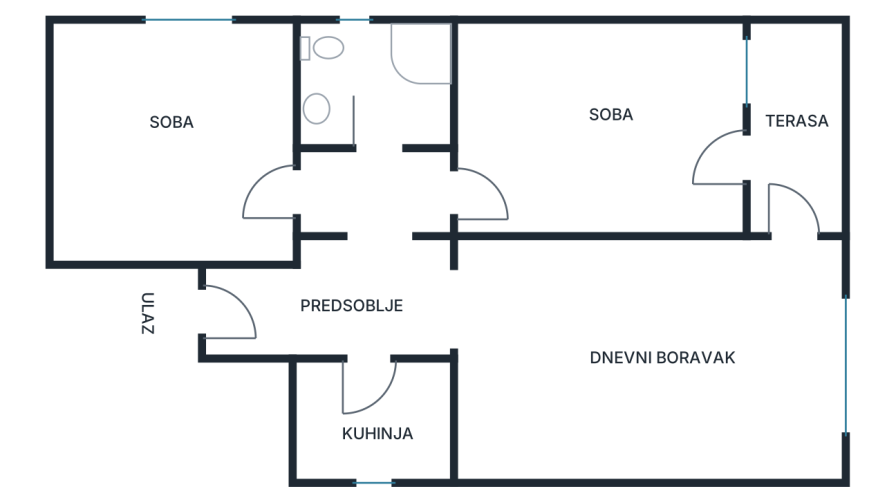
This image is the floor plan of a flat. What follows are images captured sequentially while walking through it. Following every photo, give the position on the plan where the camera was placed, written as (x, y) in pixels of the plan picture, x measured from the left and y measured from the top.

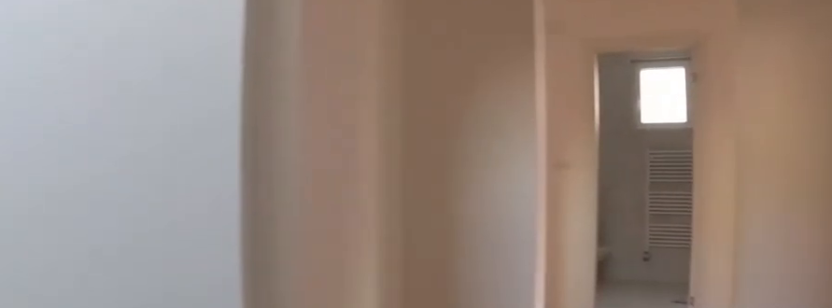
(397, 392)
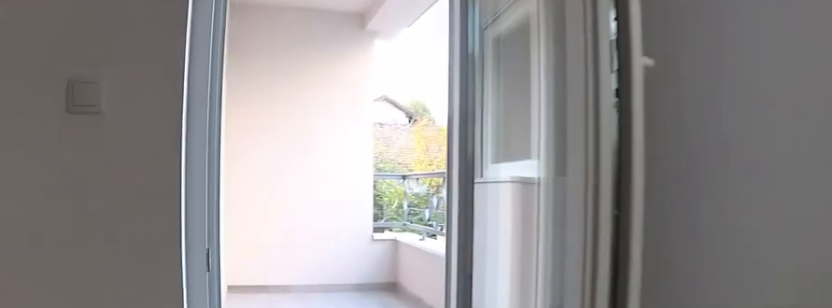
(763, 300)
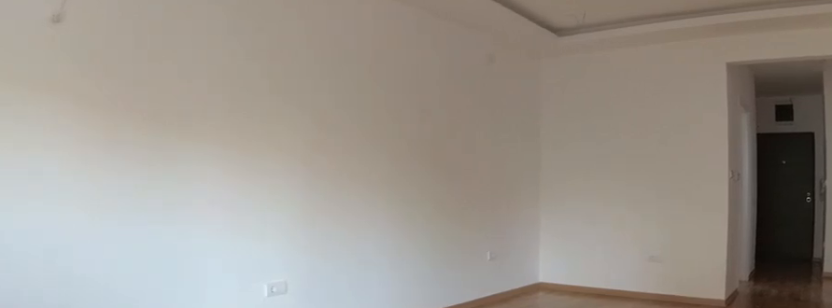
(789, 328)
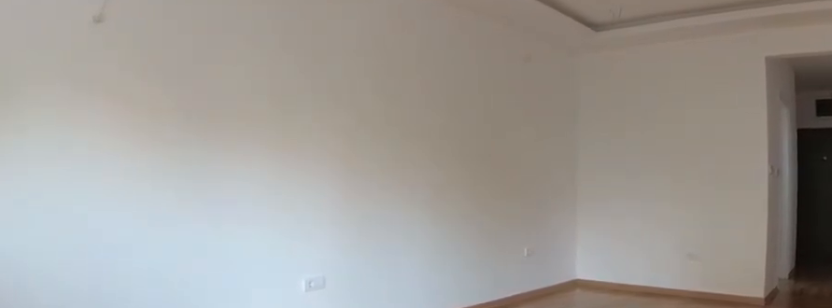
(773, 326)
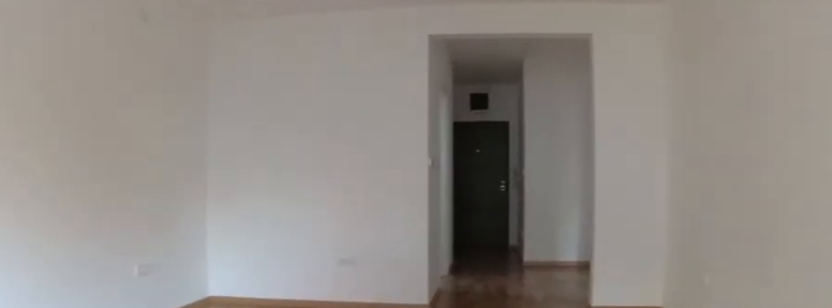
(711, 321)
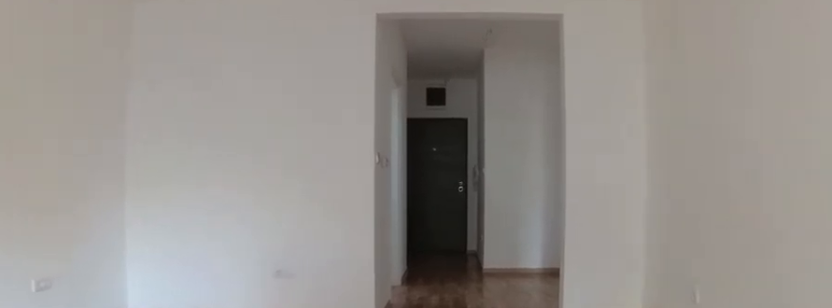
(681, 319)
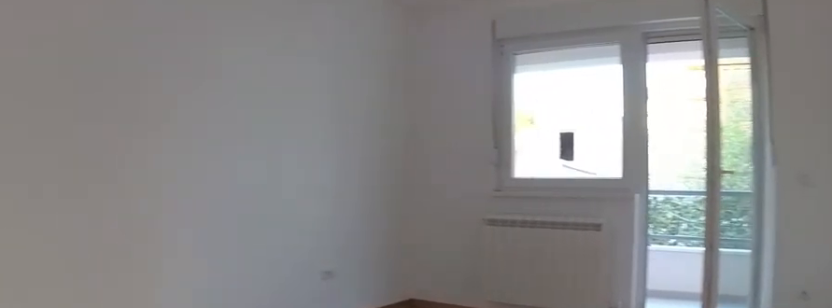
(446, 200)
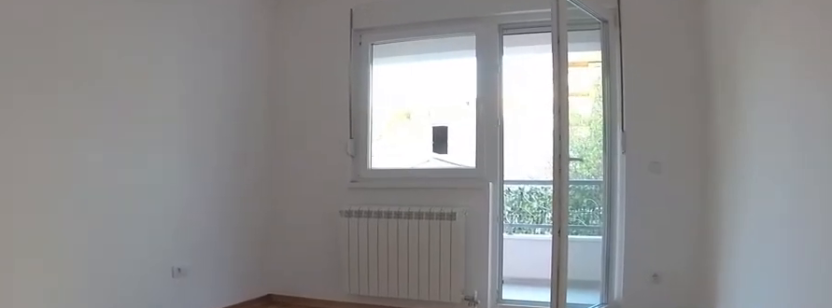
(446, 200)
